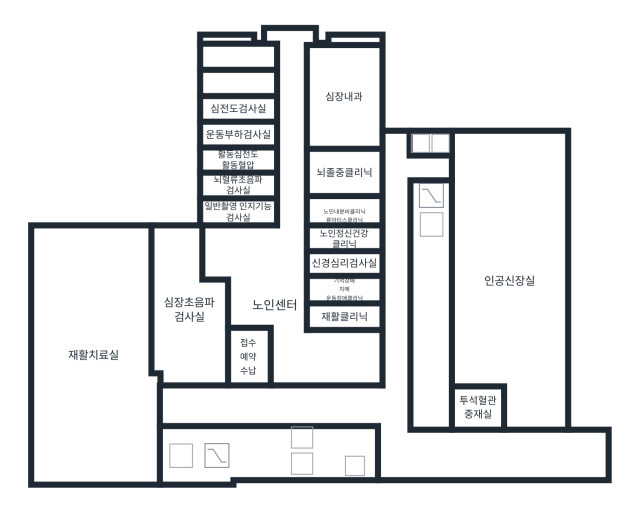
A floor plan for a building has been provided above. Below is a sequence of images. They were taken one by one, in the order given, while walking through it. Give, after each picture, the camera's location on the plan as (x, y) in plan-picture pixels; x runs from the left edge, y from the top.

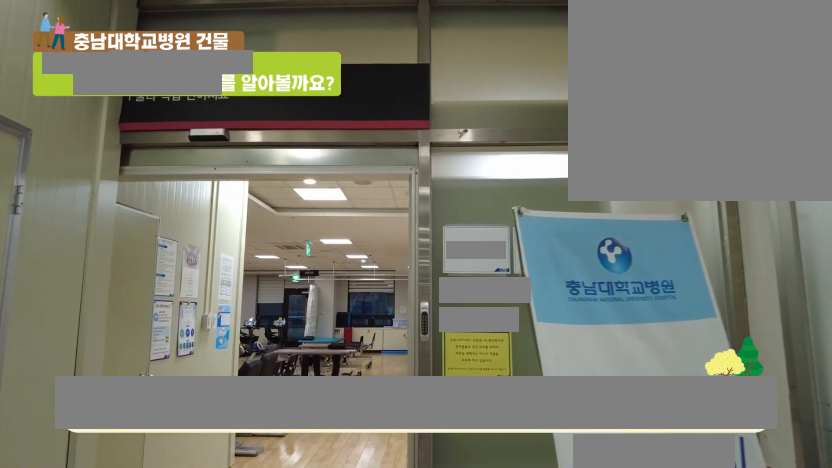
(209, 427)
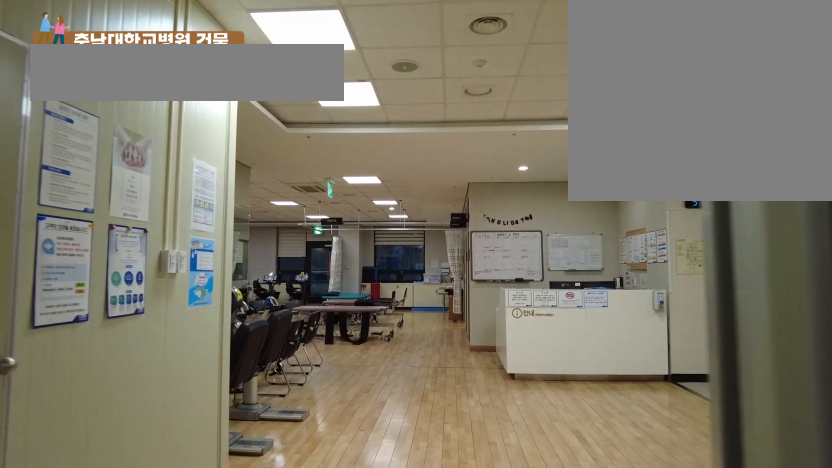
(187, 427)
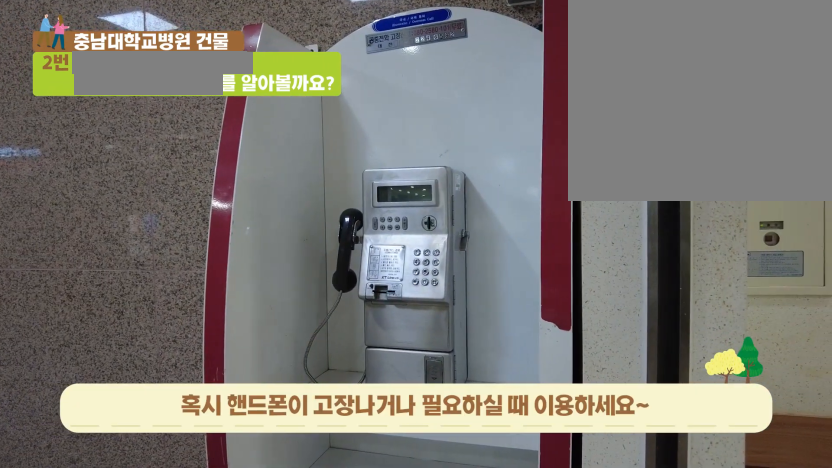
(242, 409)
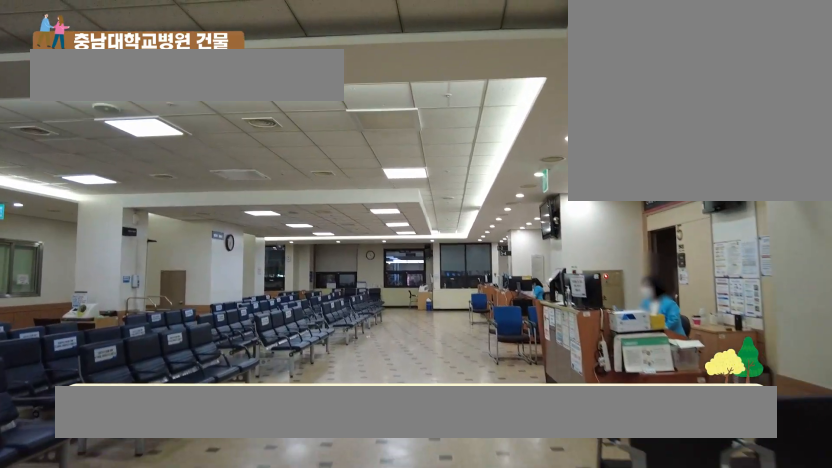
(303, 248)
